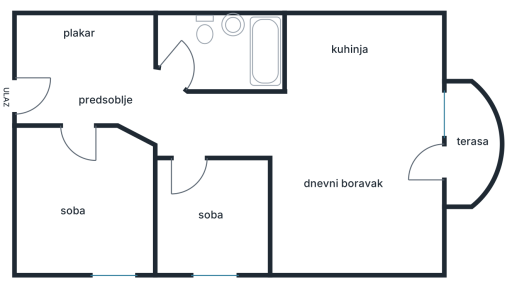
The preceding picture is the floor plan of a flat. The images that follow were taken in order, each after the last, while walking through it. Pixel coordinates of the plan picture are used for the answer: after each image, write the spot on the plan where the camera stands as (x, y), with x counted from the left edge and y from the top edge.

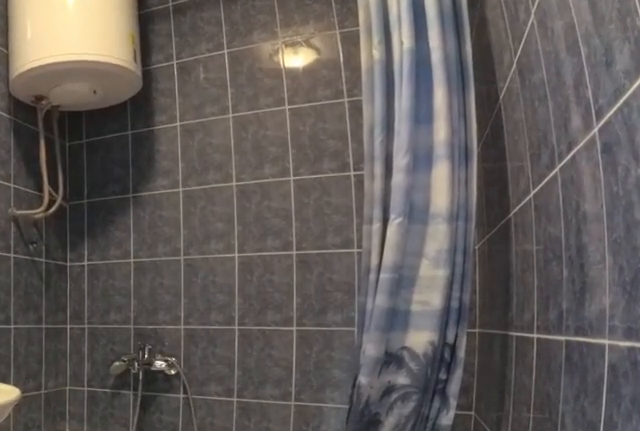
(173, 72)
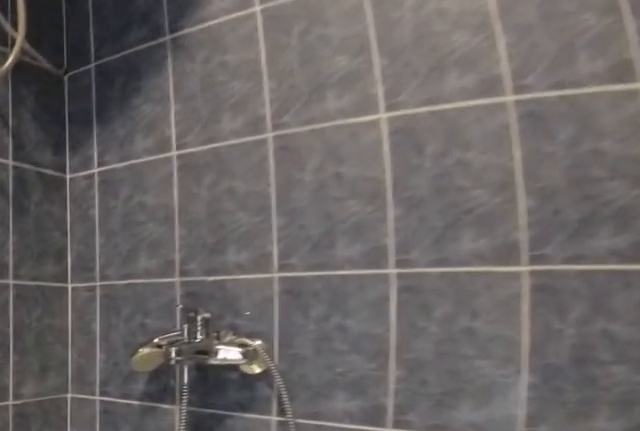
(216, 66)
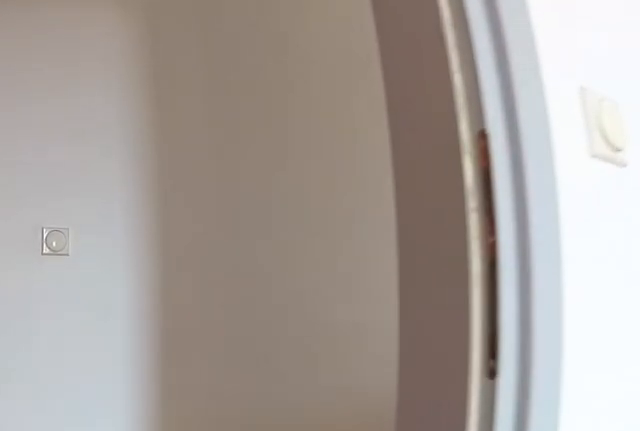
(183, 183)
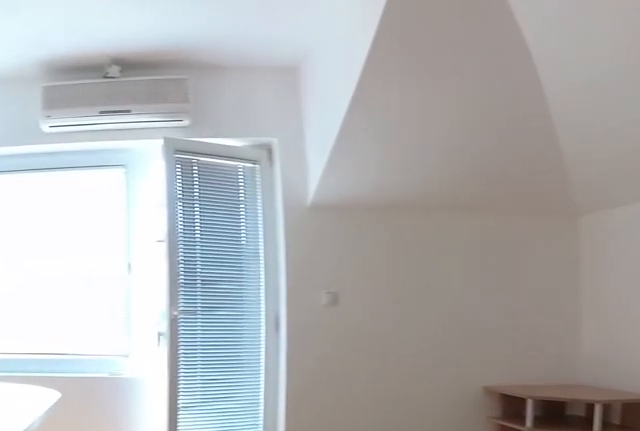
(269, 147)
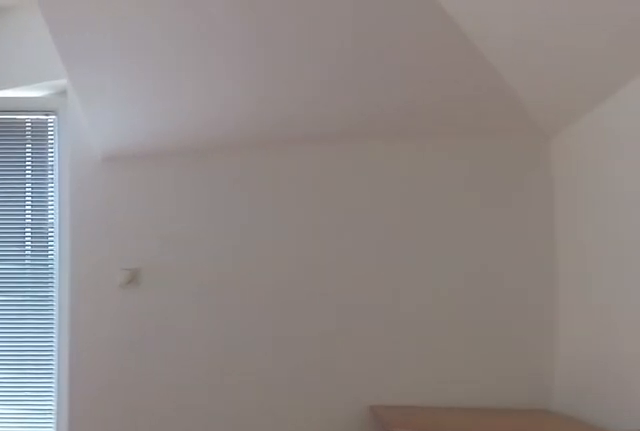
(329, 207)
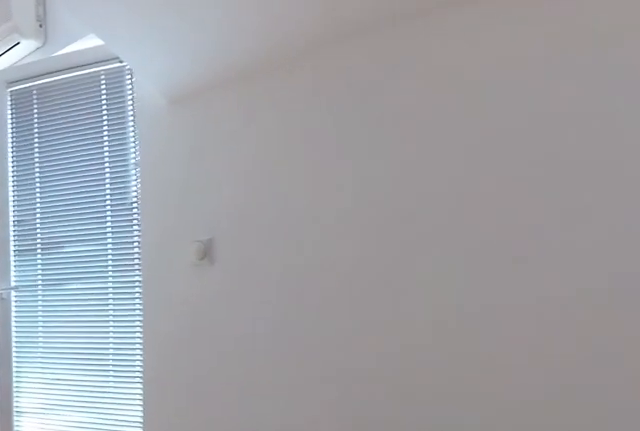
(363, 246)
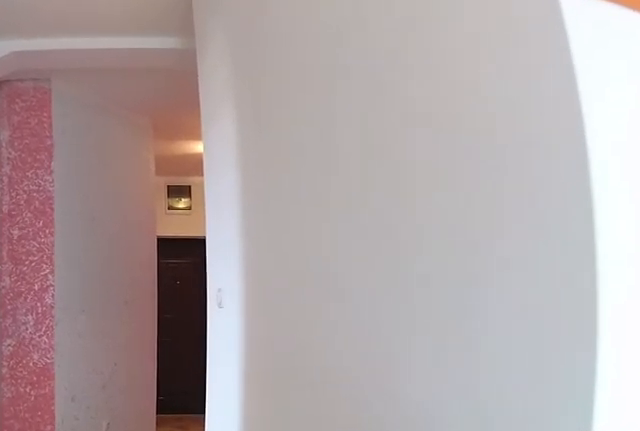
(331, 114)
